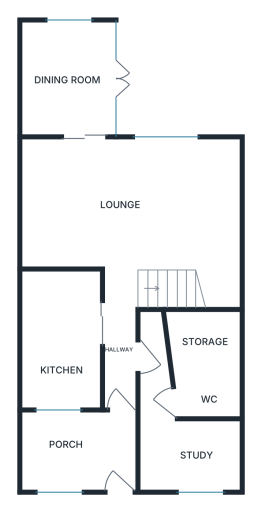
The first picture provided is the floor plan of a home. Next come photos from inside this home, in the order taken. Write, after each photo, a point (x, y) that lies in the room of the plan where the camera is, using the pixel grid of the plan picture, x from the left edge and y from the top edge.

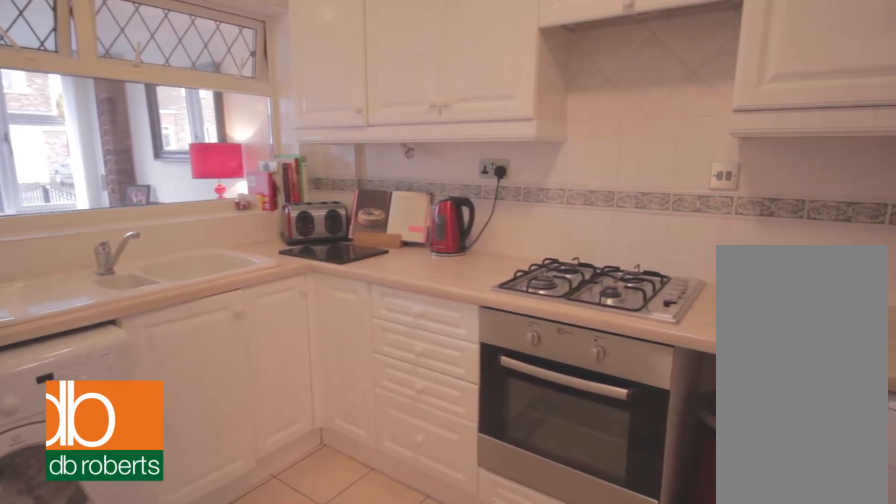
(62, 339)
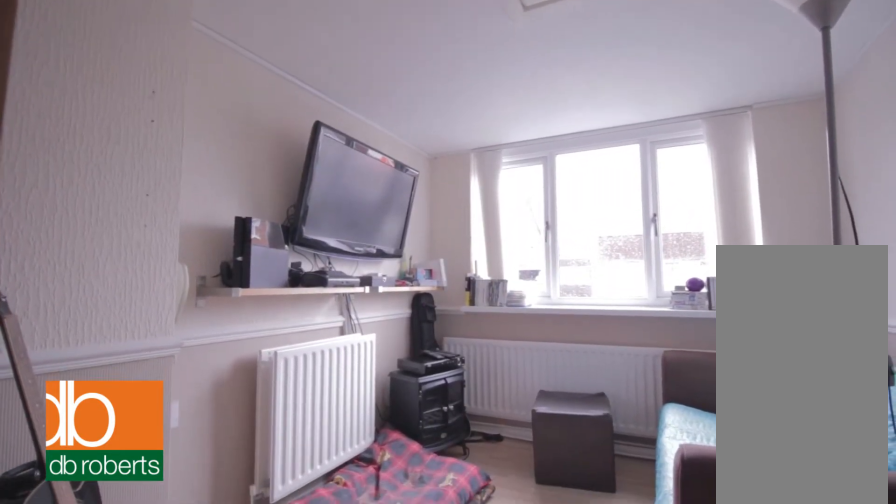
(178, 428)
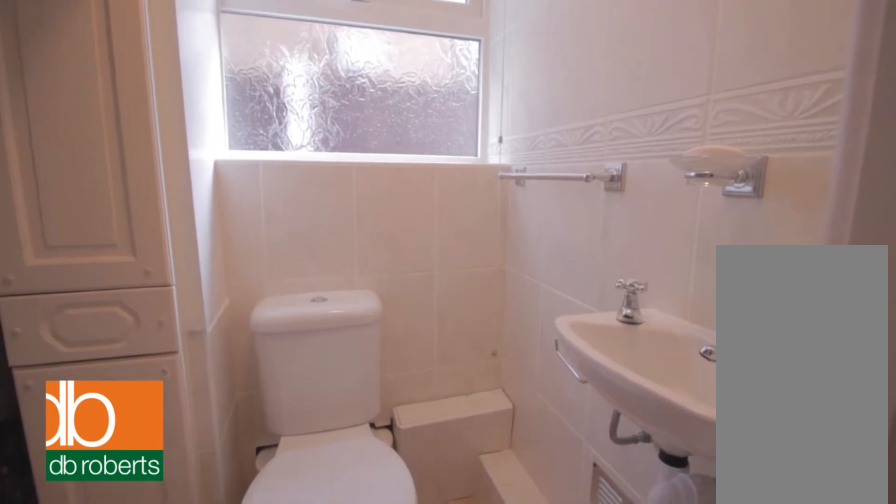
(205, 362)
